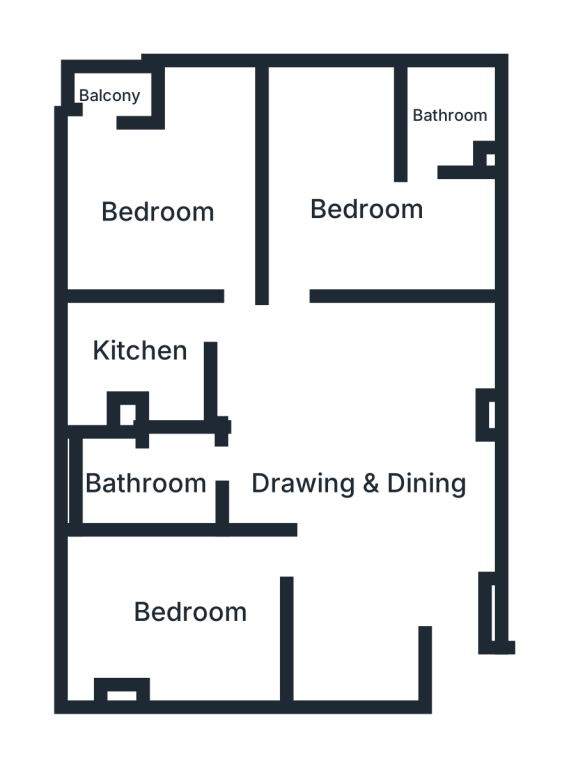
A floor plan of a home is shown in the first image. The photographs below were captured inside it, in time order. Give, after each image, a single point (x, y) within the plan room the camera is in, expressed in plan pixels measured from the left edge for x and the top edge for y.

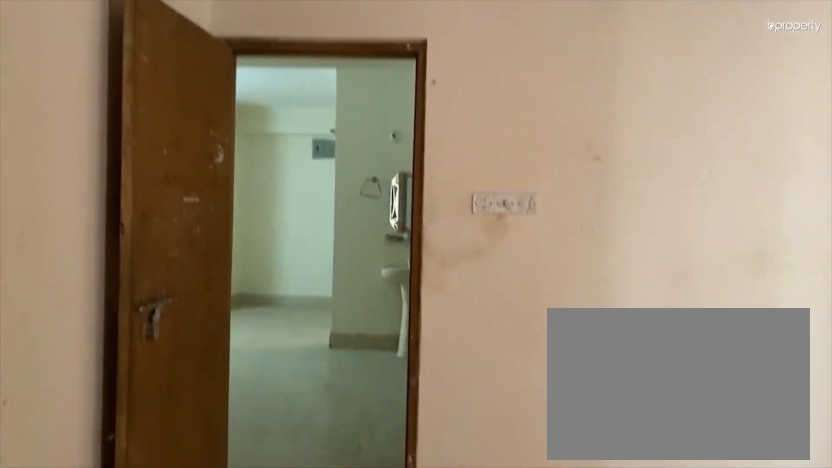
(154, 213)
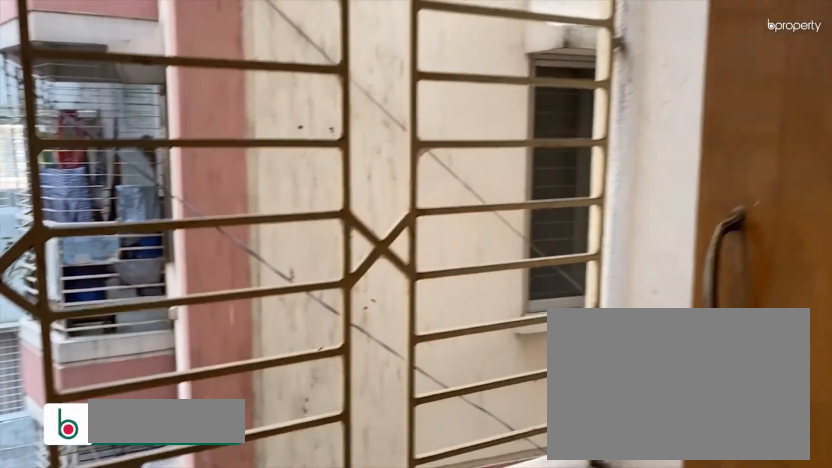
(110, 96)
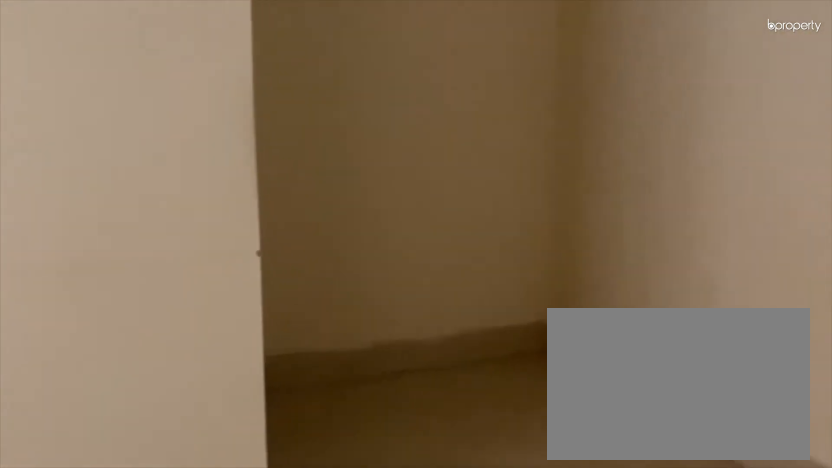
(360, 208)
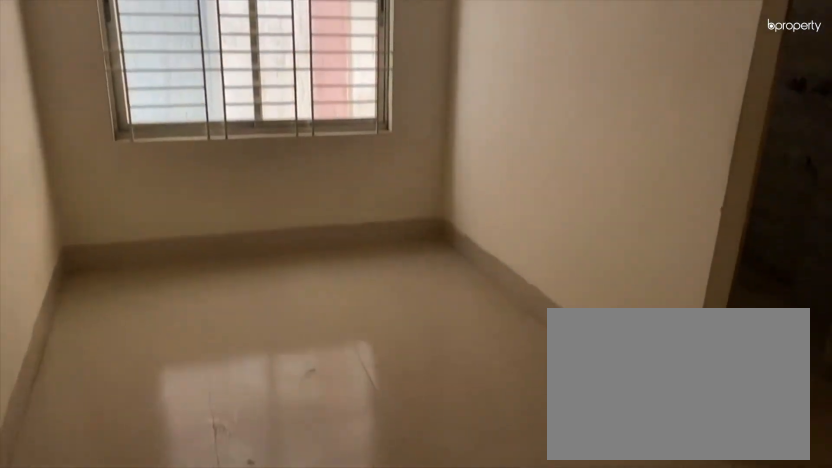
(360, 208)
